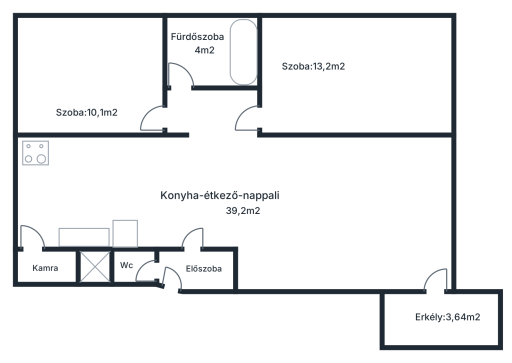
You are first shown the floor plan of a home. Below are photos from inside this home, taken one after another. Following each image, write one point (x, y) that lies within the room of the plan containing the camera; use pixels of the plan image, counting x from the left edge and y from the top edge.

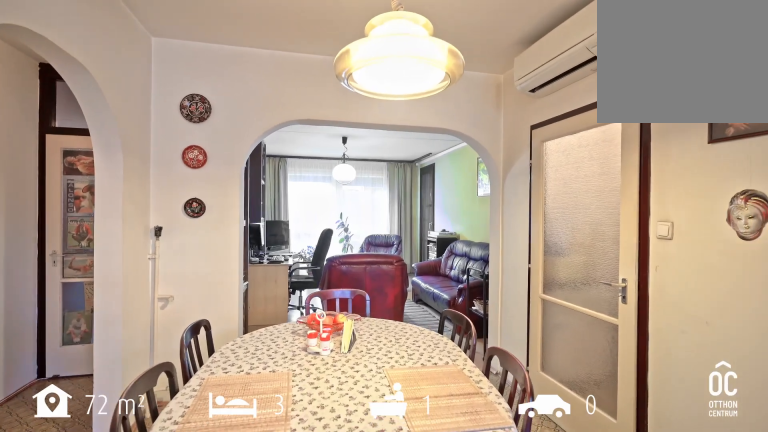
(115, 182)
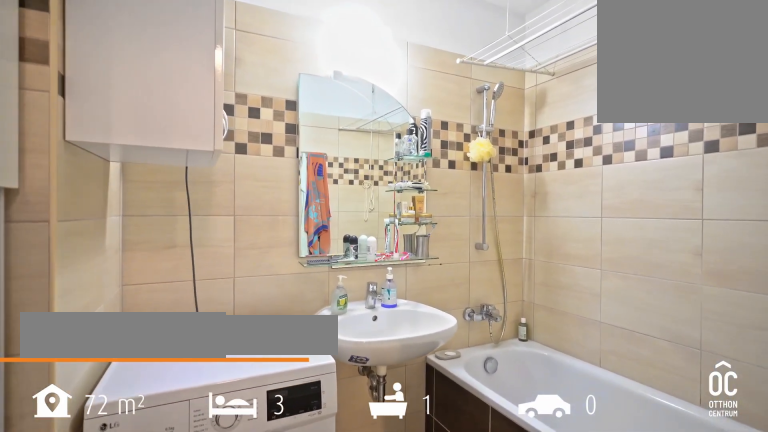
(212, 58)
